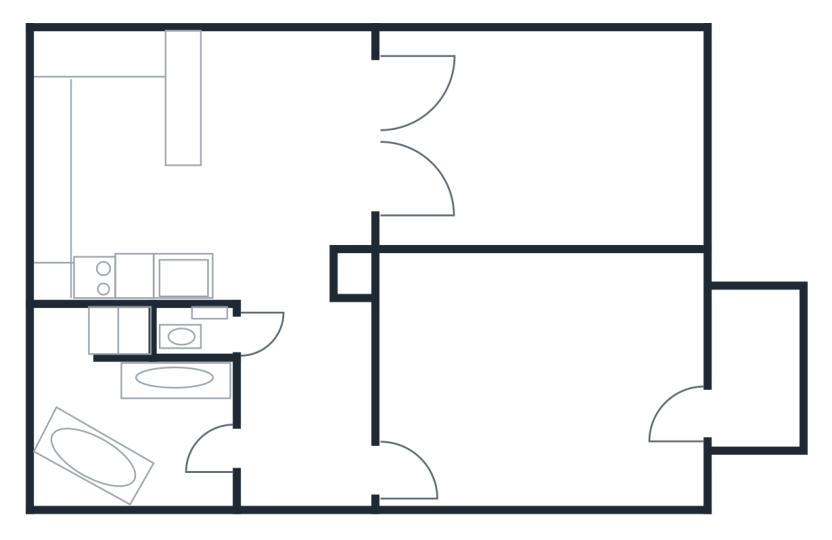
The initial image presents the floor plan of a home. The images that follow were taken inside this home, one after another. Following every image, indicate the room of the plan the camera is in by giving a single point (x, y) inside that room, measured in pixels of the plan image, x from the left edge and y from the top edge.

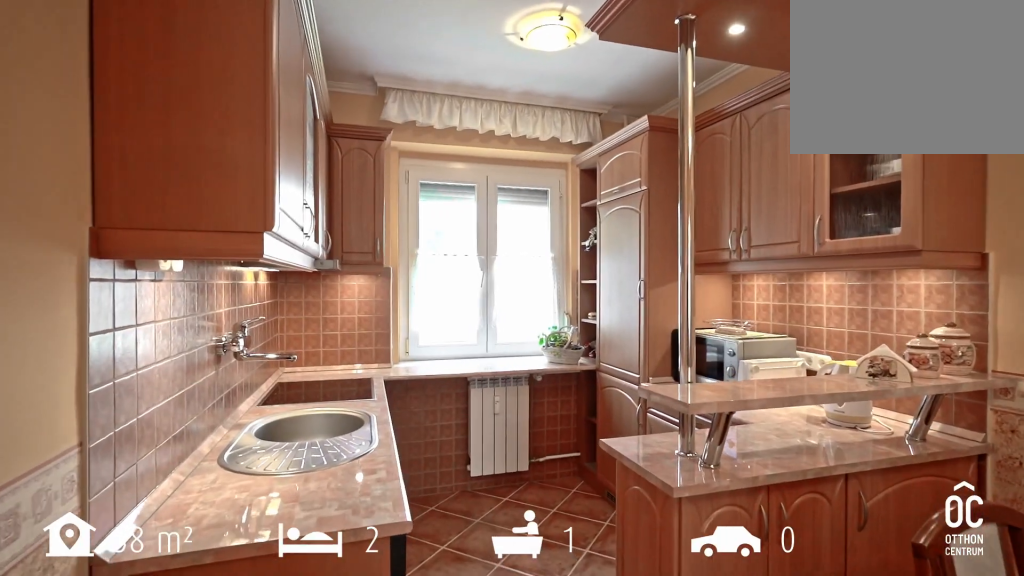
(275, 197)
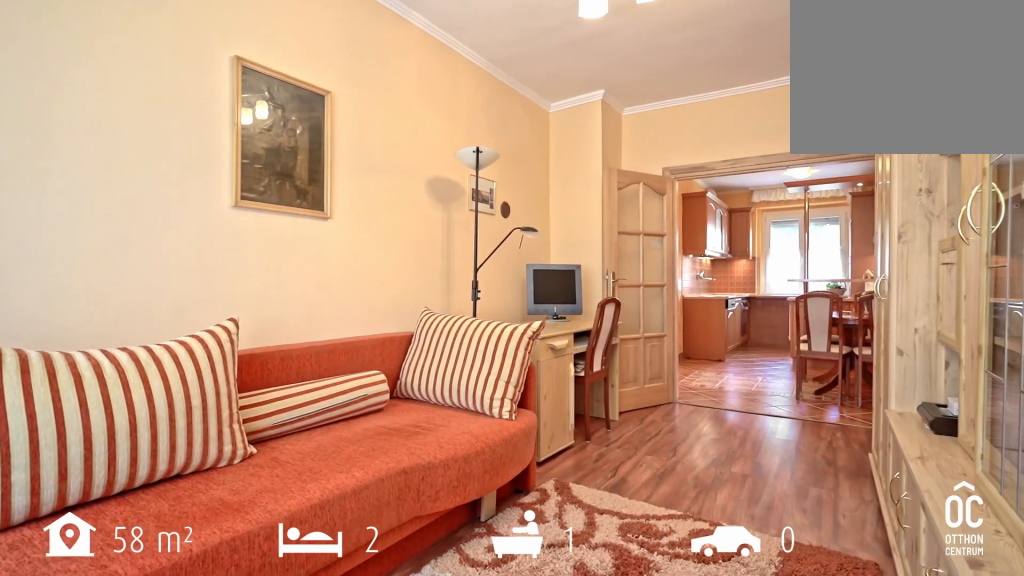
(562, 128)
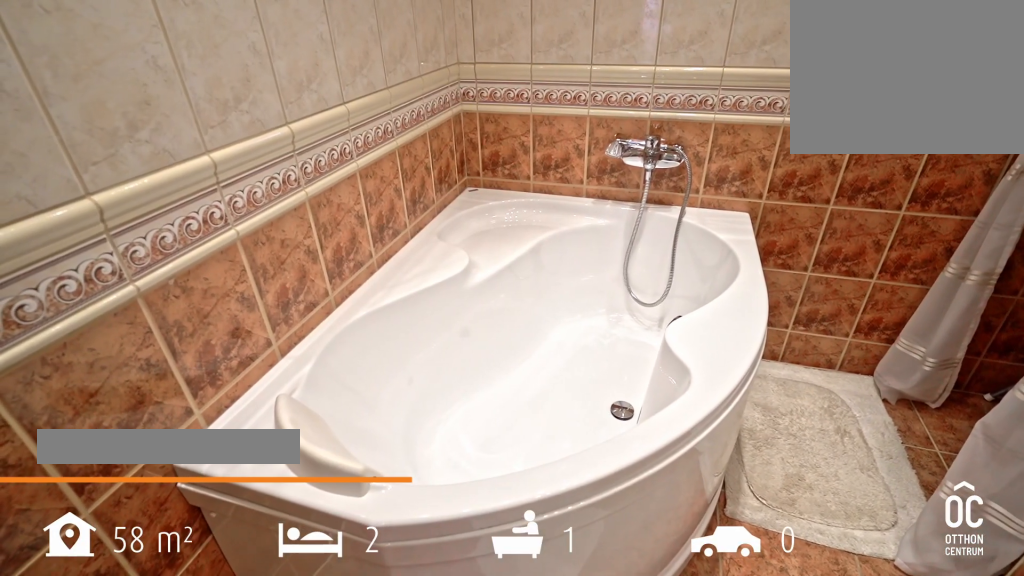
(144, 415)
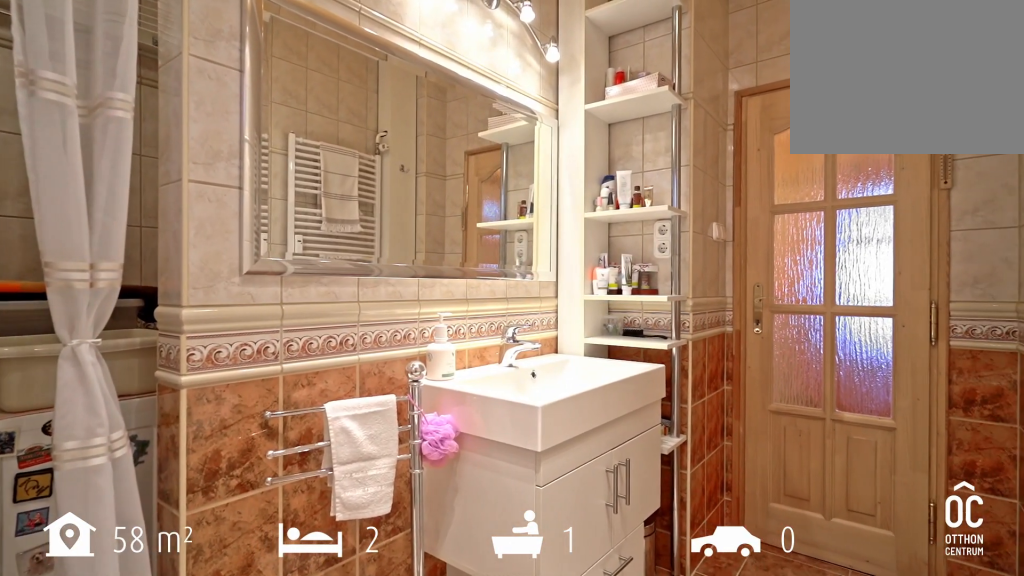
(144, 415)
